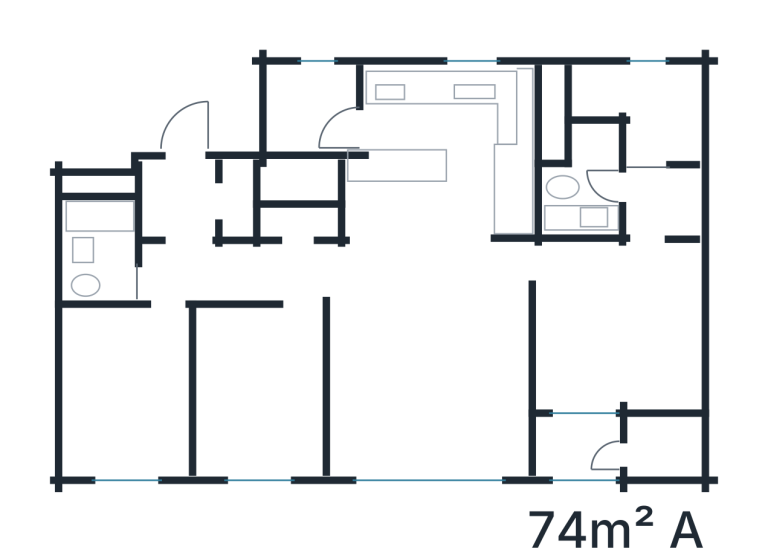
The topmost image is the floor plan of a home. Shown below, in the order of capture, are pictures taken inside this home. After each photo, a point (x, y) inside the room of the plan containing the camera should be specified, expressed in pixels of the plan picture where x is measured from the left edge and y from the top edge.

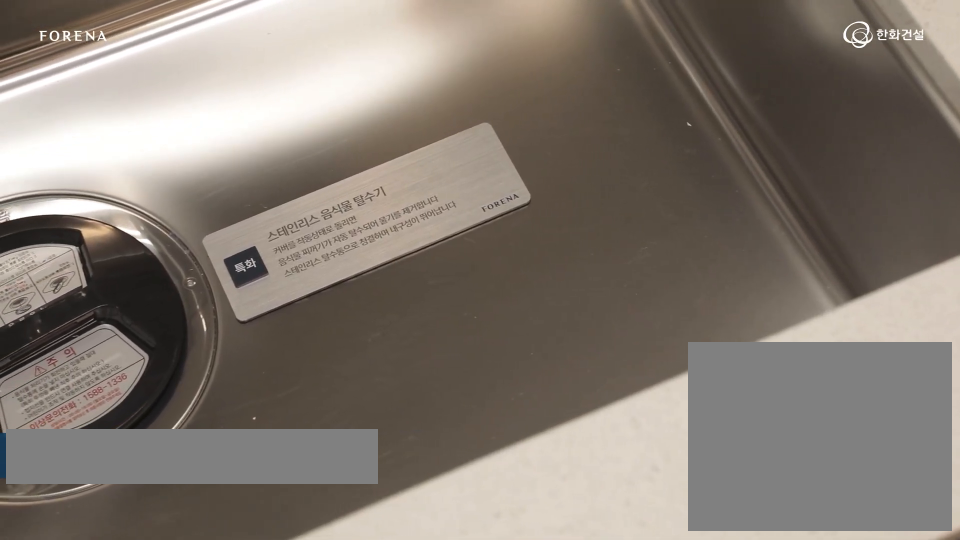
(422, 215)
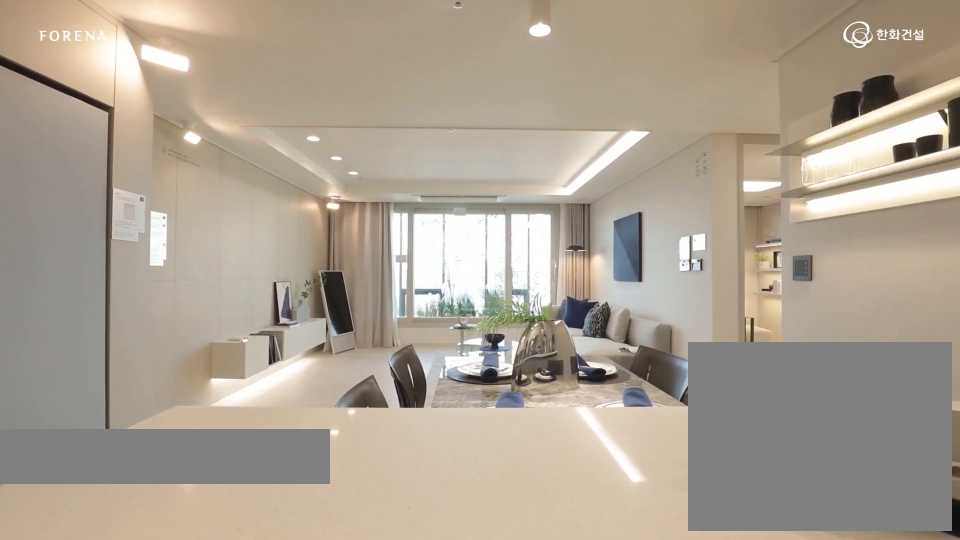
(422, 215)
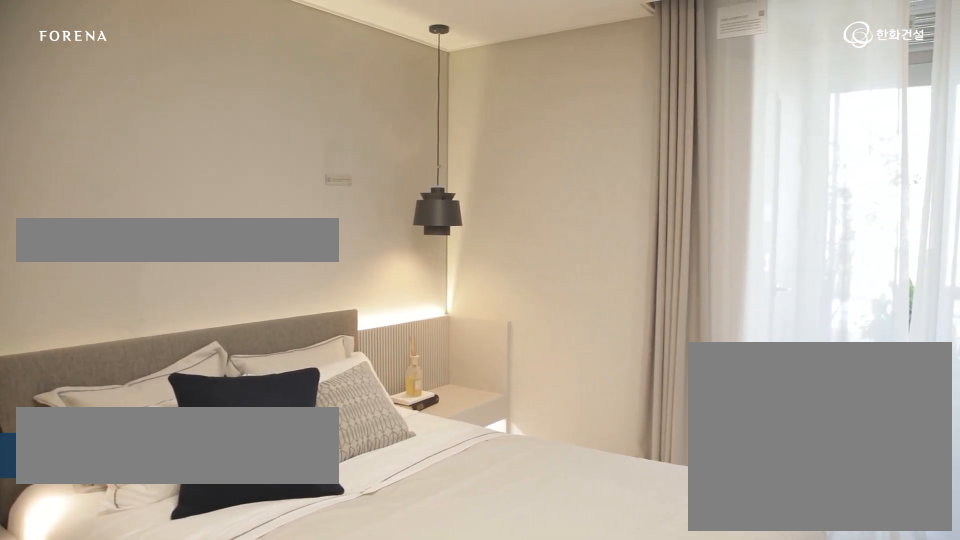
(620, 316)
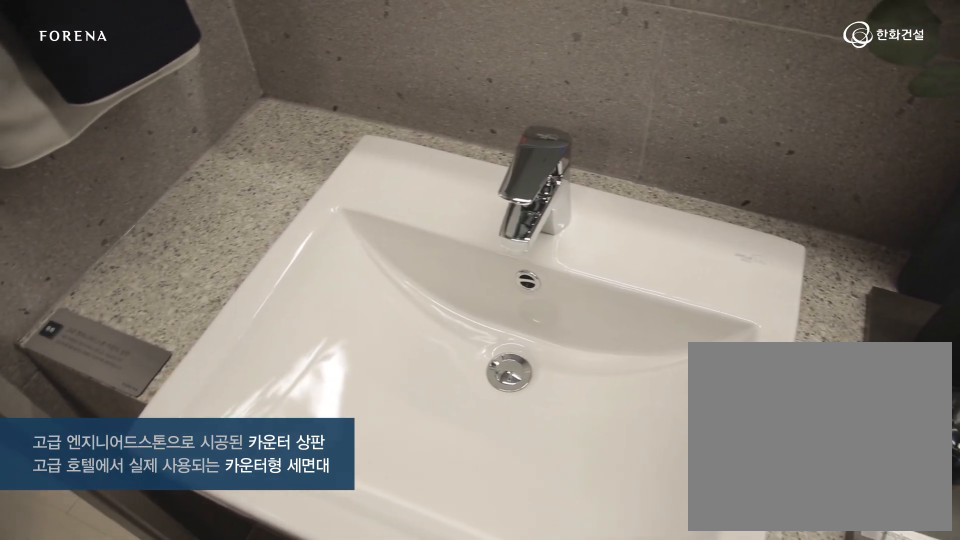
(609, 188)
